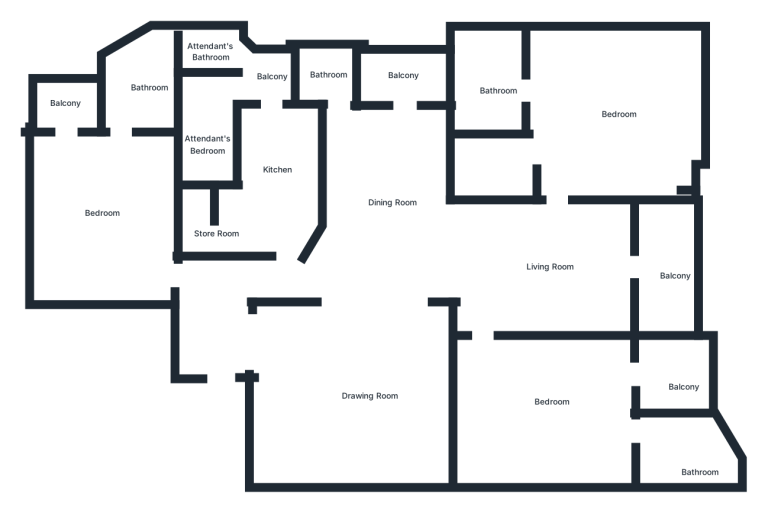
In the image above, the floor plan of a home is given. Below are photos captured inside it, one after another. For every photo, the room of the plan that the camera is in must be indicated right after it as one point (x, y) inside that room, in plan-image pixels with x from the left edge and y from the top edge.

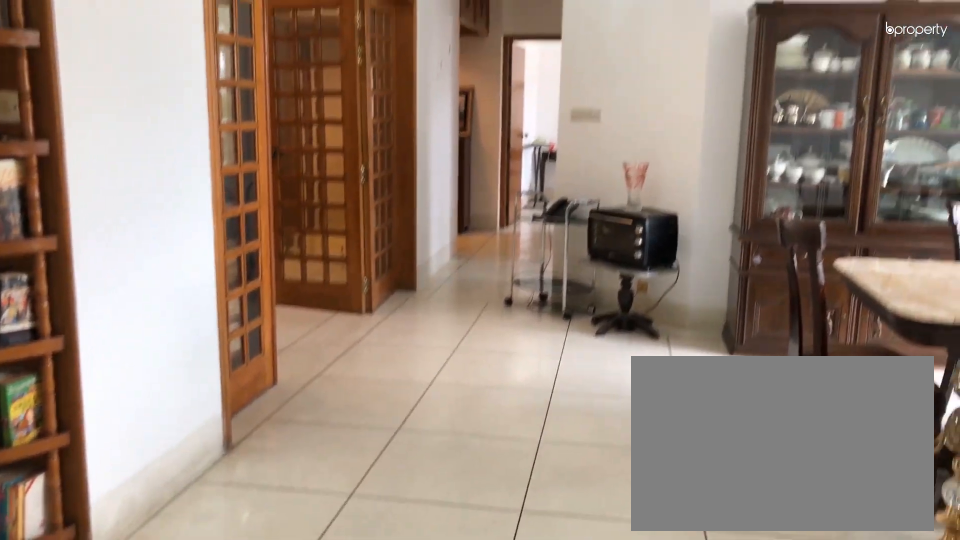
(557, 263)
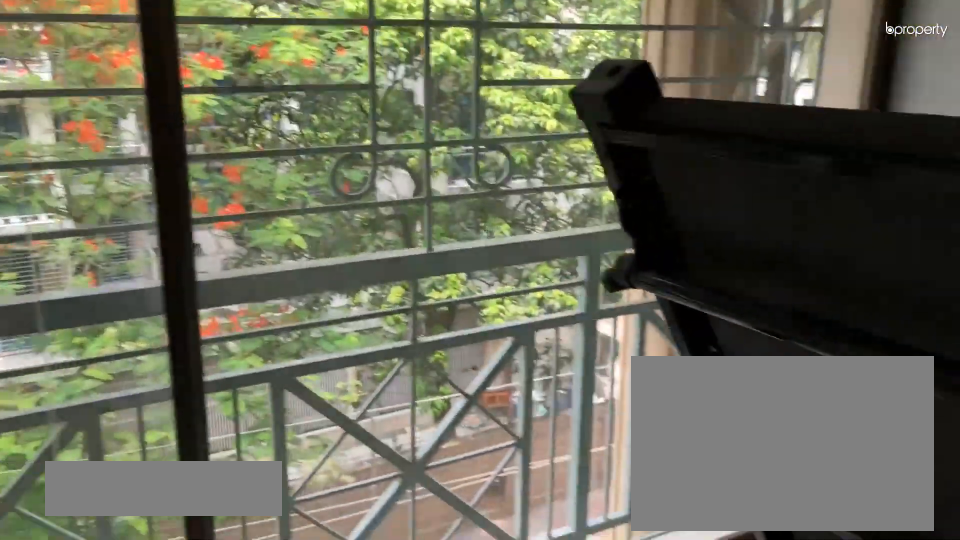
(667, 261)
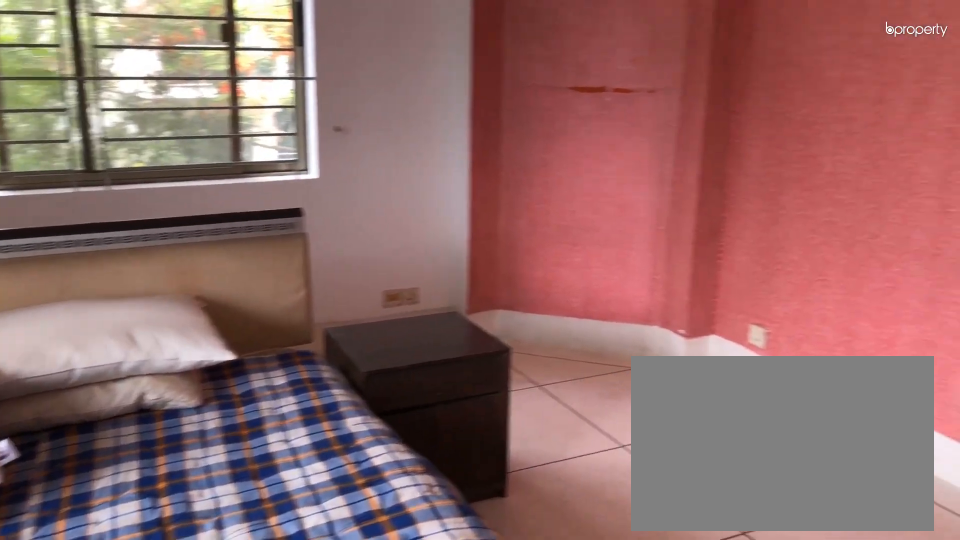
(587, 92)
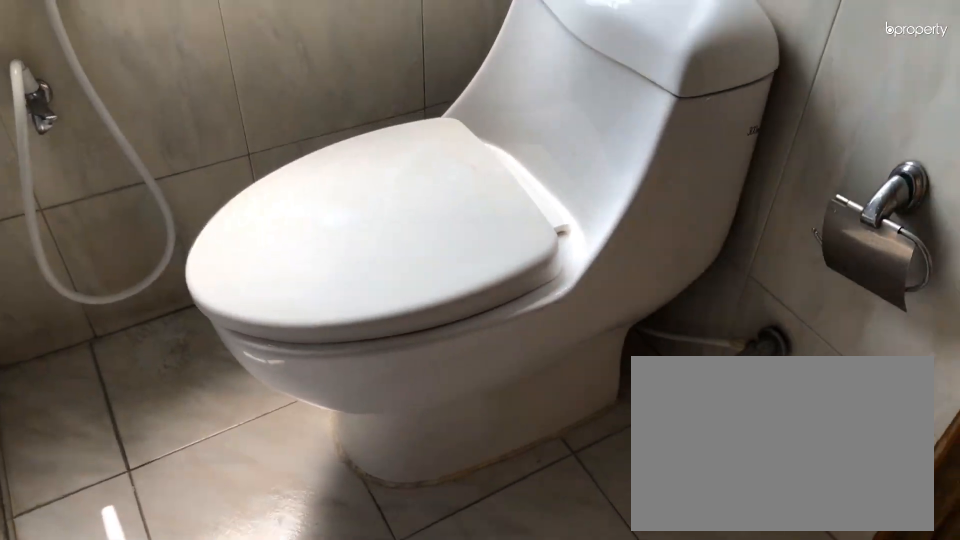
(481, 85)
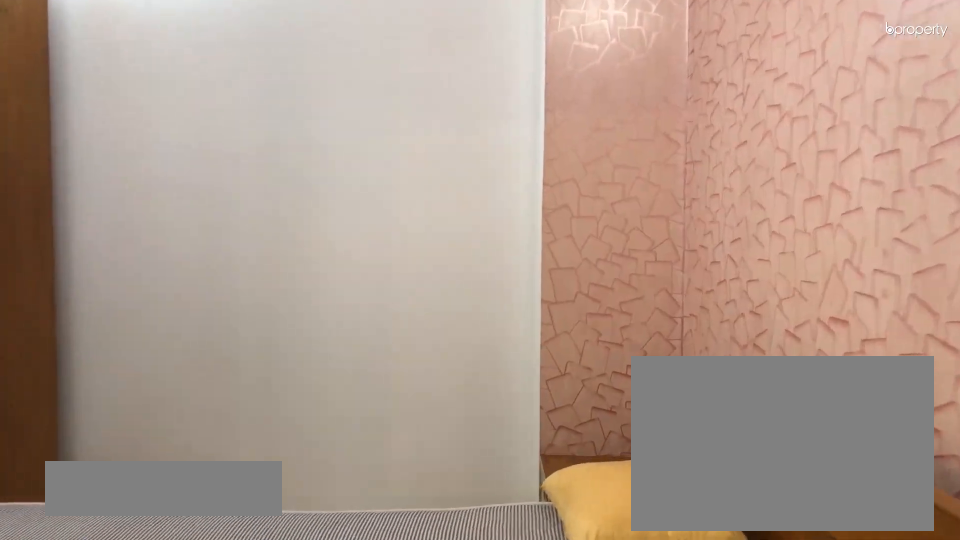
(560, 413)
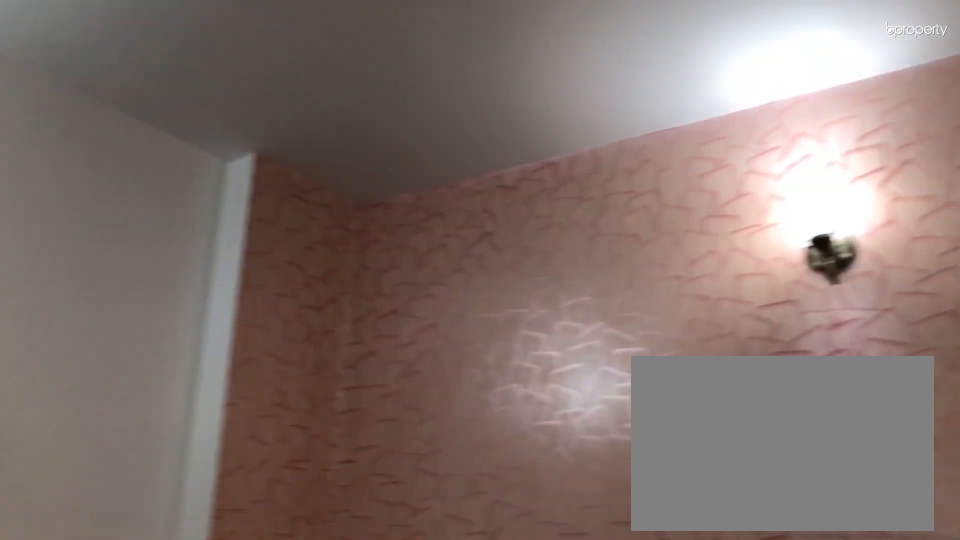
(576, 416)
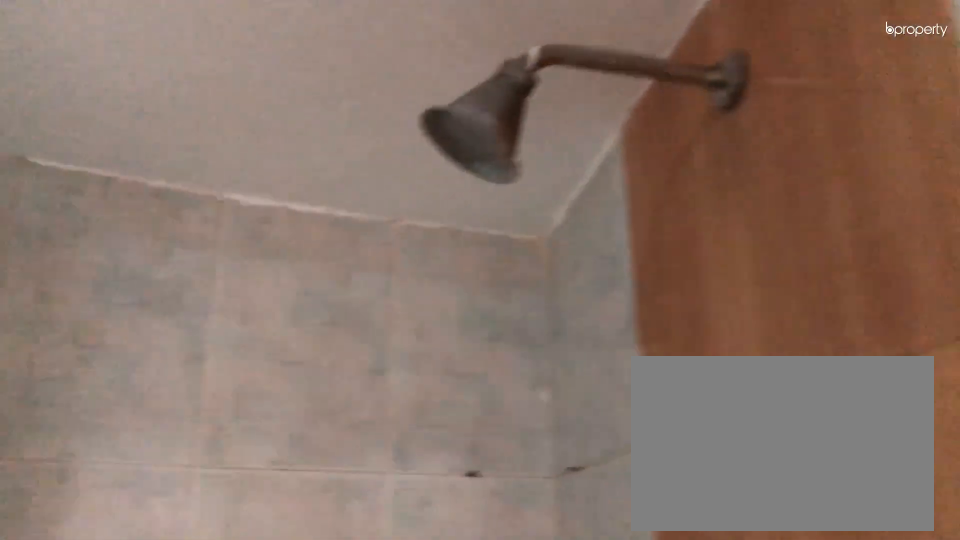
(684, 442)
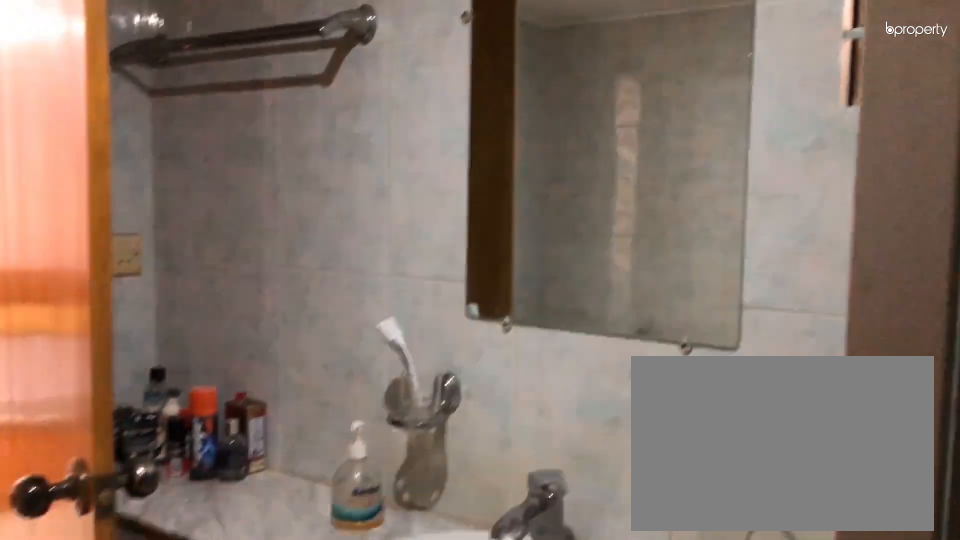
(684, 442)
